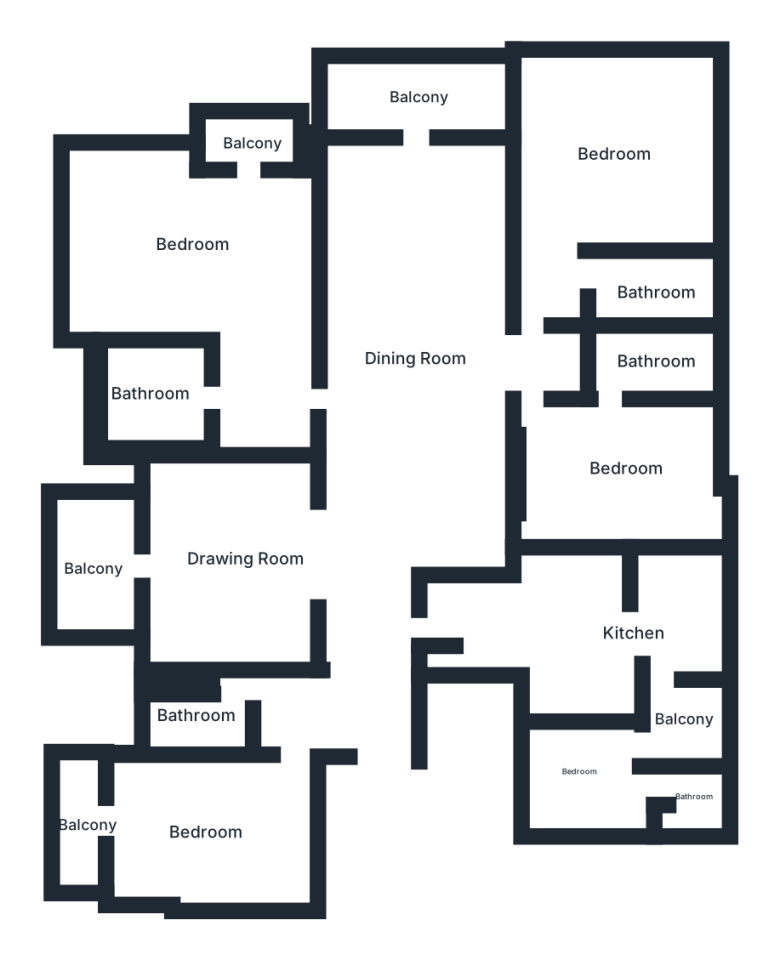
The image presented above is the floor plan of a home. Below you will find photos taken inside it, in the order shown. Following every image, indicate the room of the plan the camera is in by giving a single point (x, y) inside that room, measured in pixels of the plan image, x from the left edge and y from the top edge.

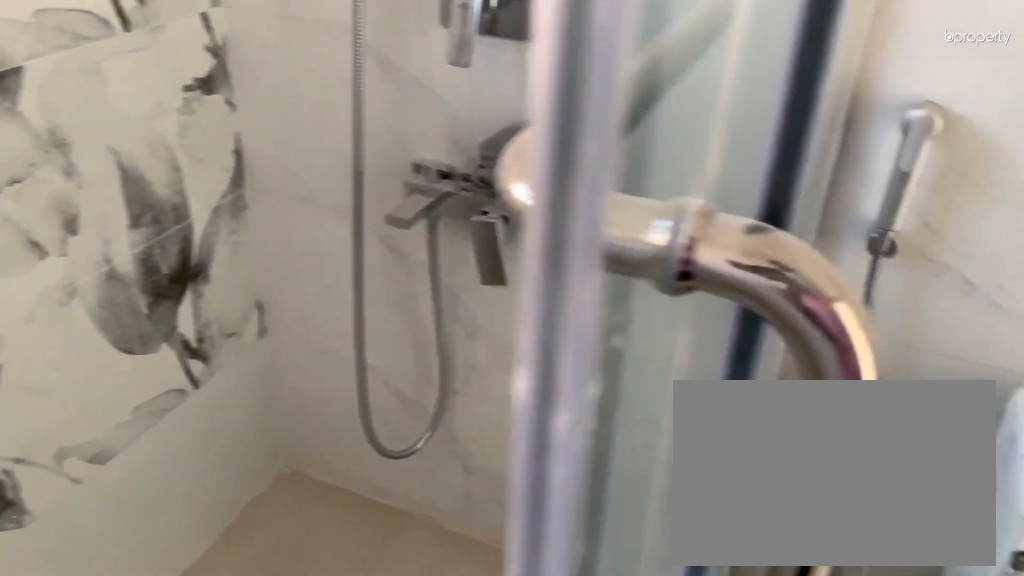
(653, 296)
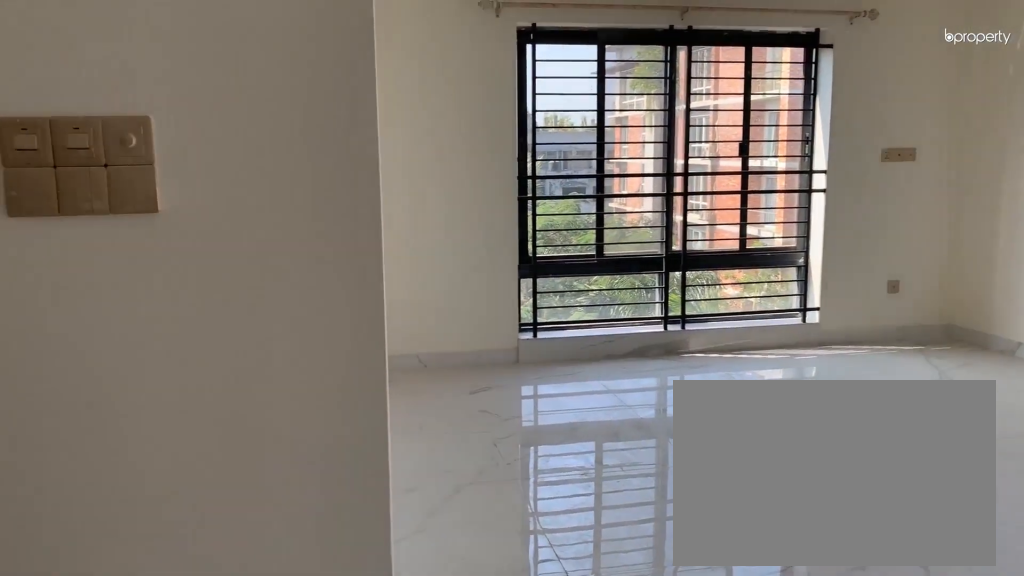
(196, 250)
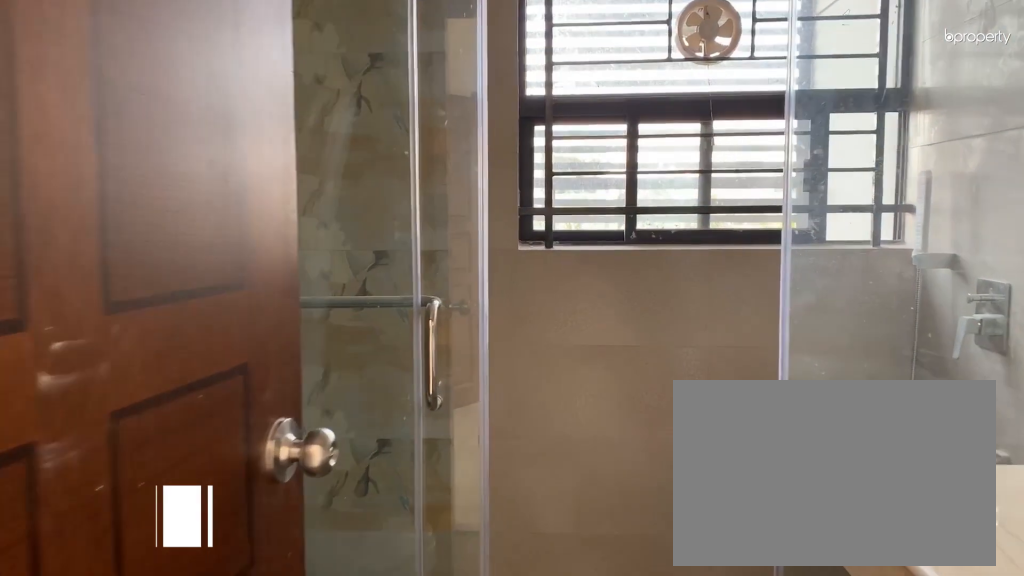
(149, 402)
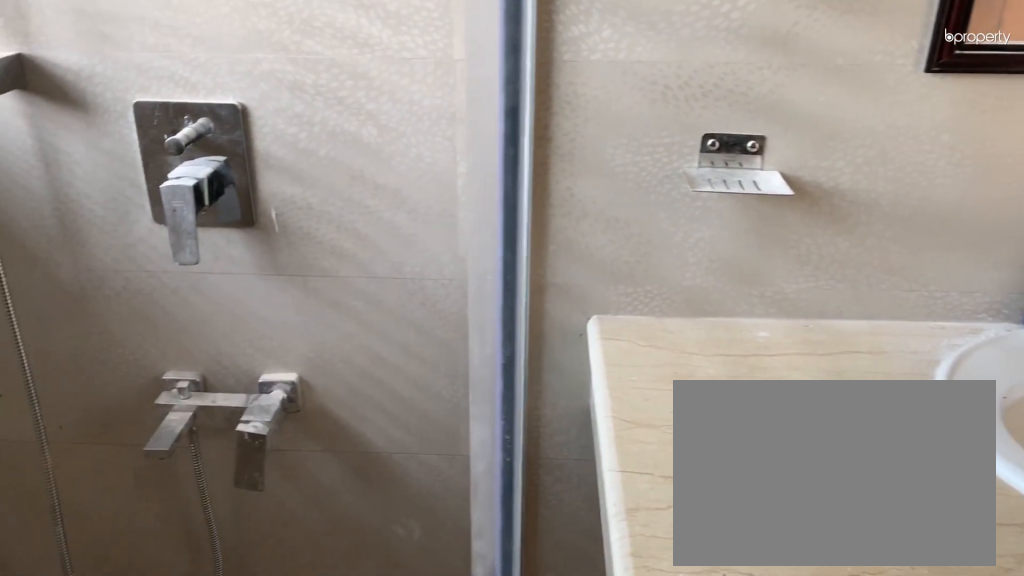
(150, 402)
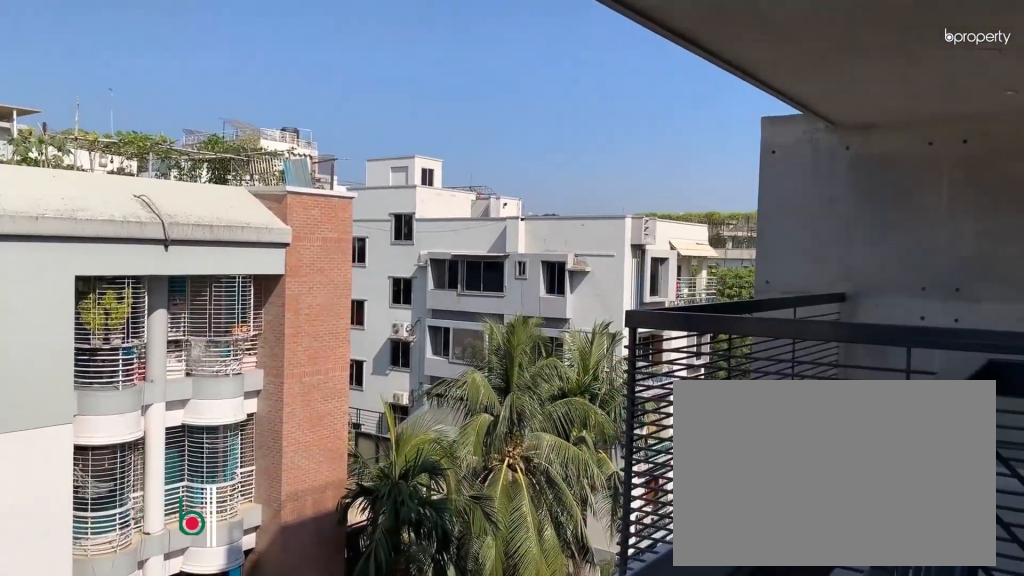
(250, 137)
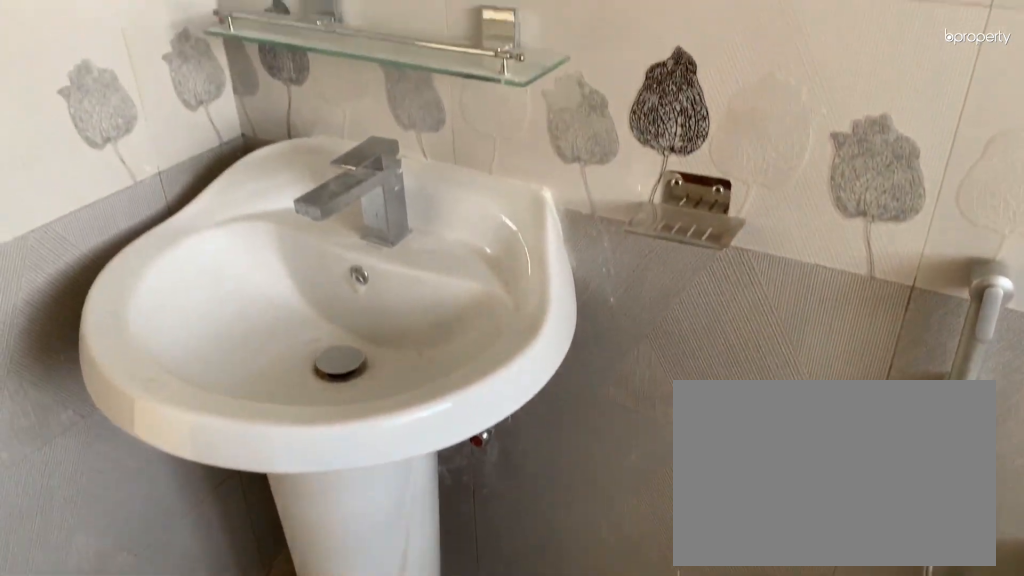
(183, 707)
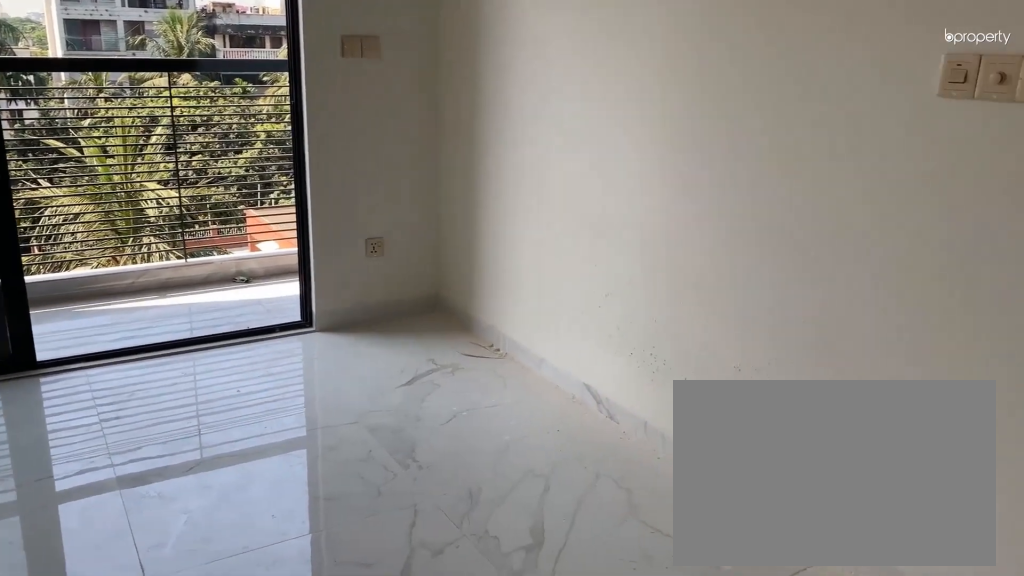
(216, 832)
